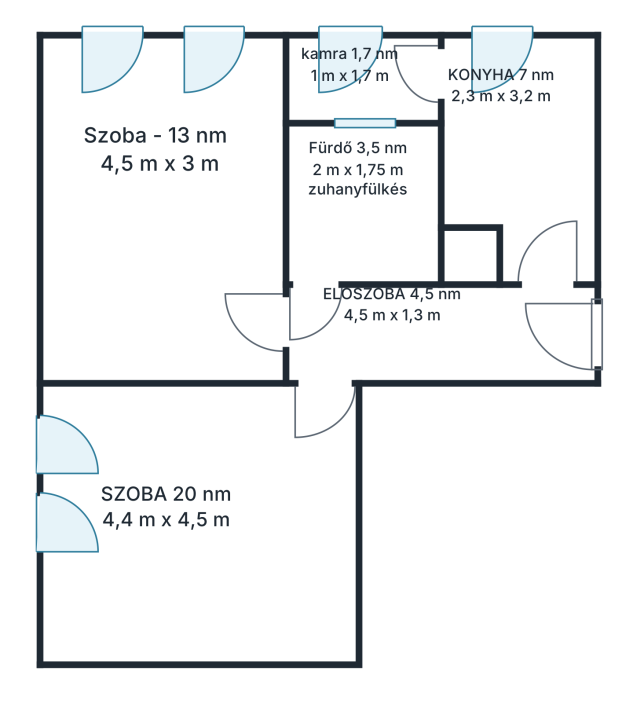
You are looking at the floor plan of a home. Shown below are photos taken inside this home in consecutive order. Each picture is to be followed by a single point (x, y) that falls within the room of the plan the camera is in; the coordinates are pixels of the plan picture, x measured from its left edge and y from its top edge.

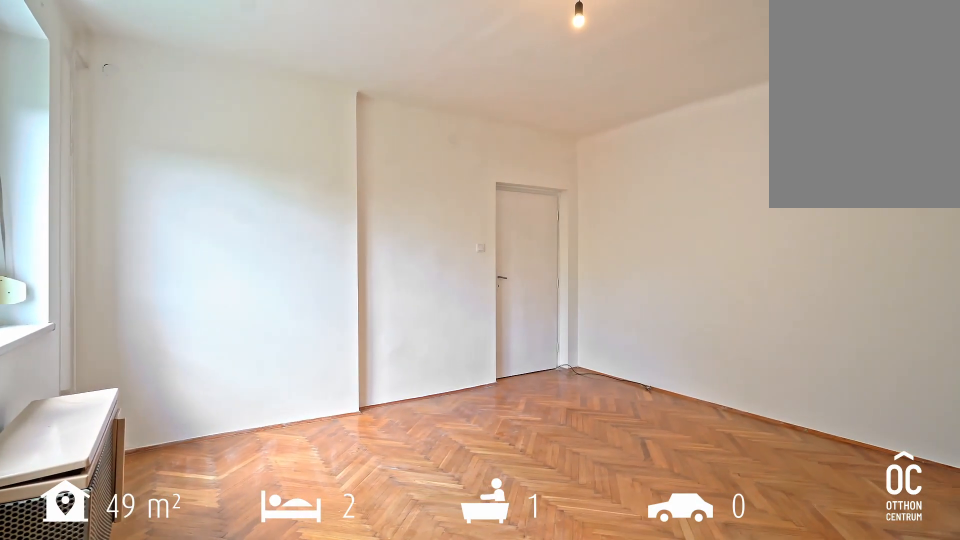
(204, 527)
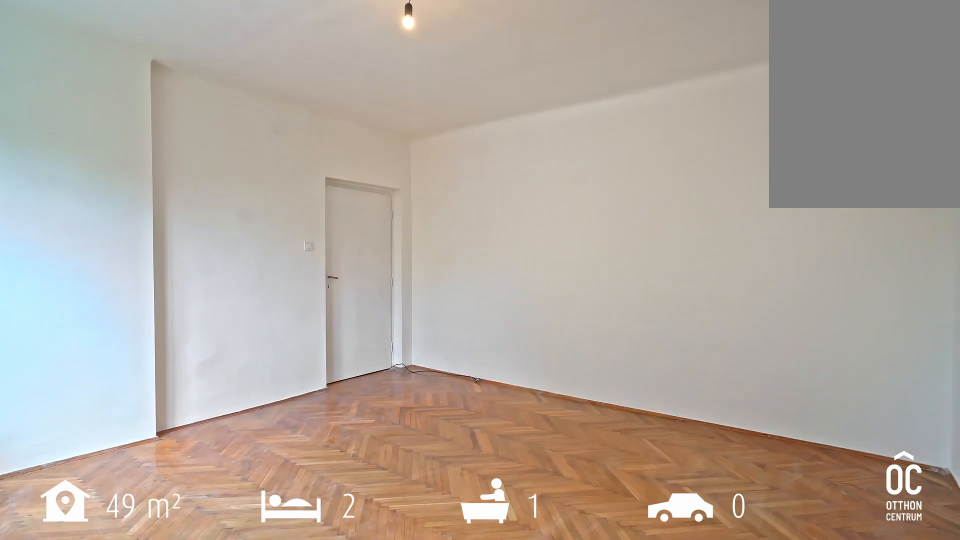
(204, 527)
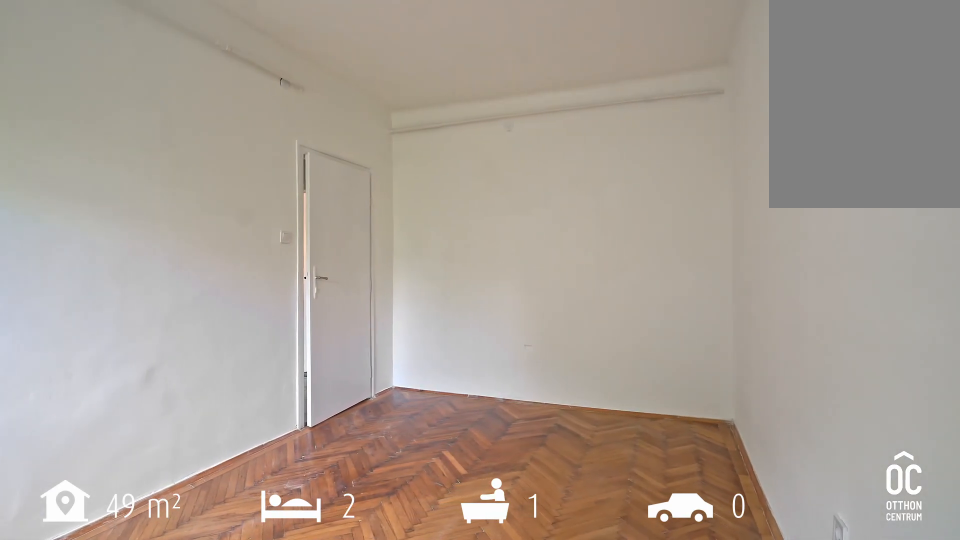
(162, 235)
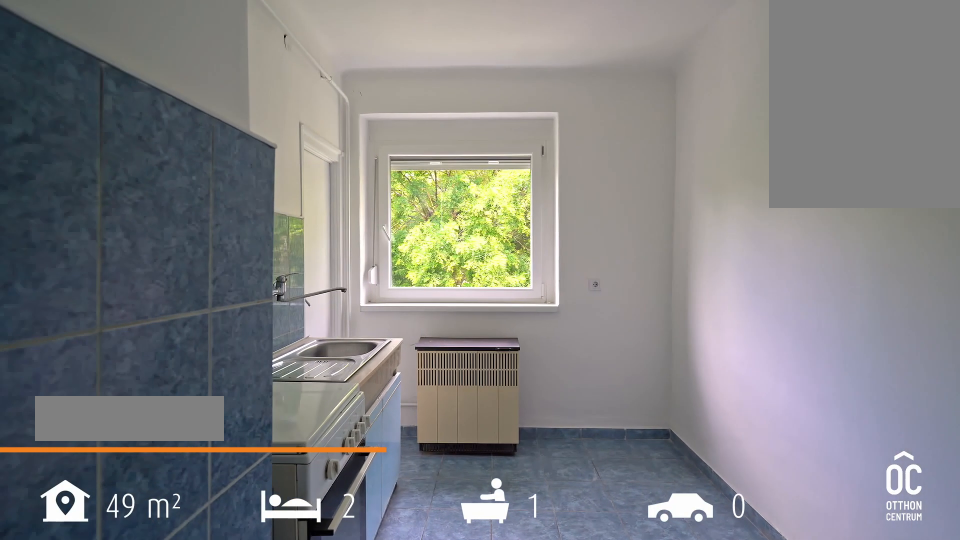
(510, 154)
